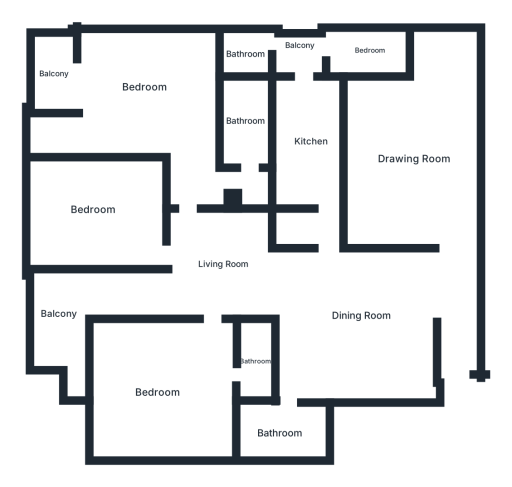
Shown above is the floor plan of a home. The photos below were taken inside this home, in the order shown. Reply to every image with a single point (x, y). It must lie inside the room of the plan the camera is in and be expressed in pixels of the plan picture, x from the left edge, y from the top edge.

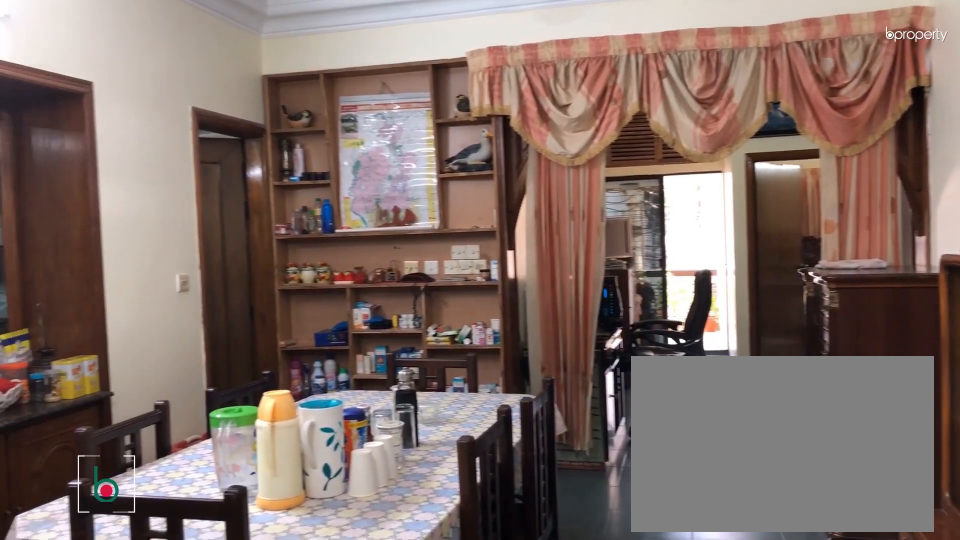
(360, 316)
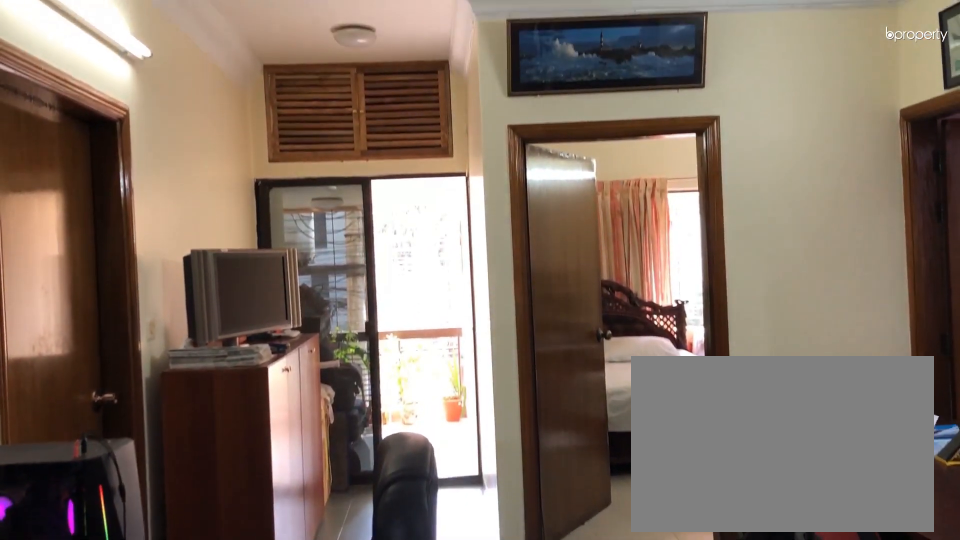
(219, 263)
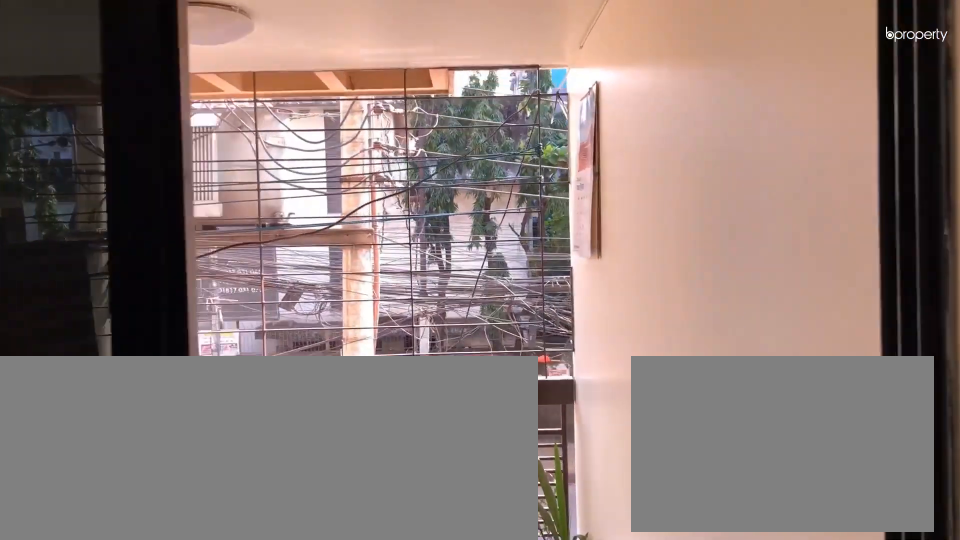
(57, 310)
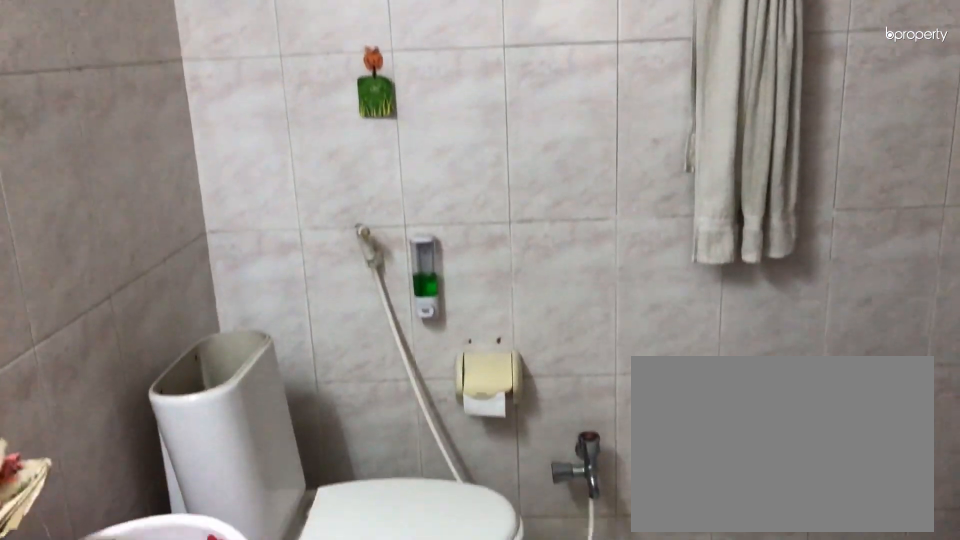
(275, 429)
